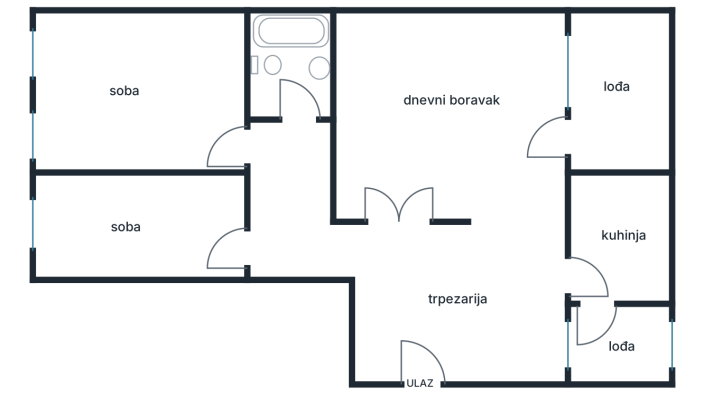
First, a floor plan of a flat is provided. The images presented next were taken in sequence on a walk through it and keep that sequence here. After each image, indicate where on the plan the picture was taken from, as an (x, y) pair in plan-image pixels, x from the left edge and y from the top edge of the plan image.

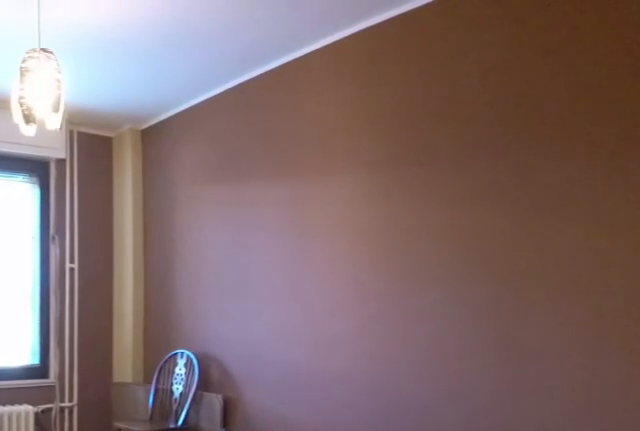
(237, 140)
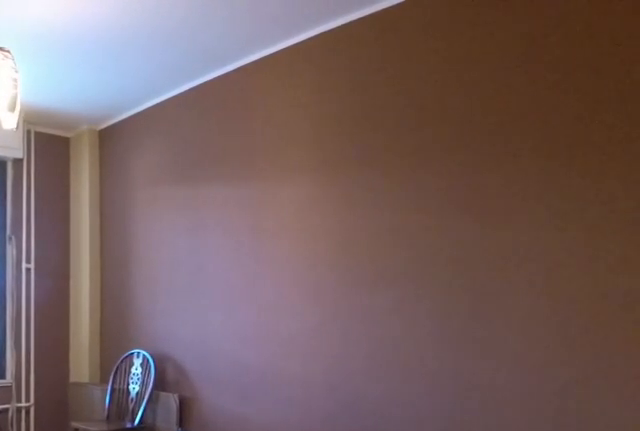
(236, 140)
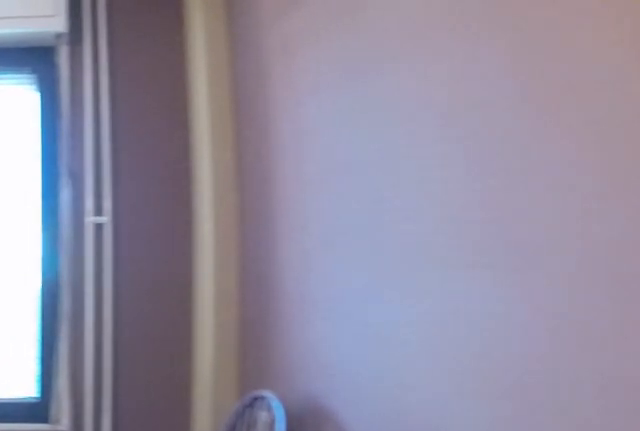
(176, 62)
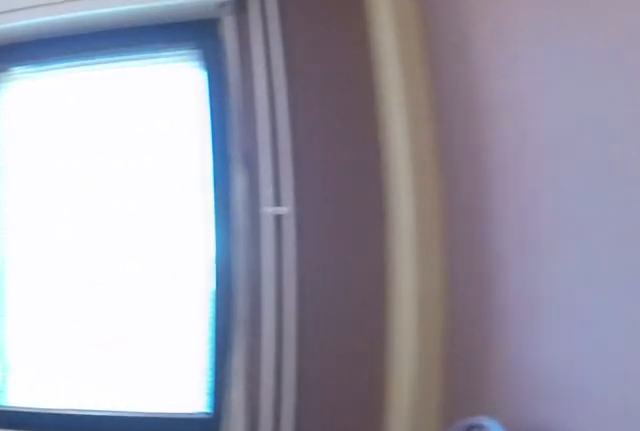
(176, 58)
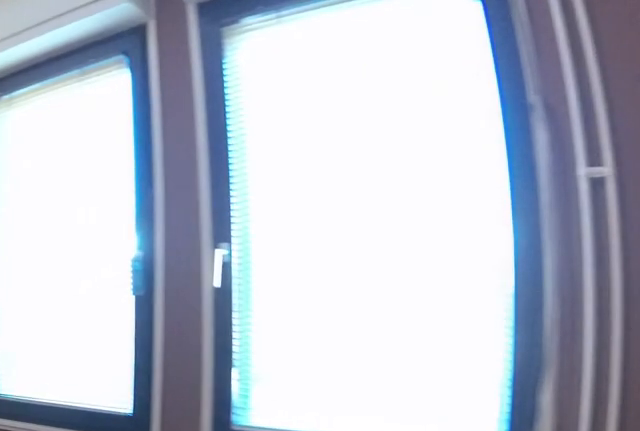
(172, 52)
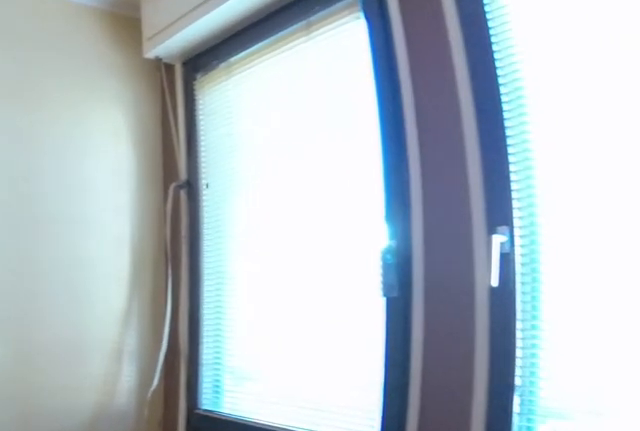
(164, 55)
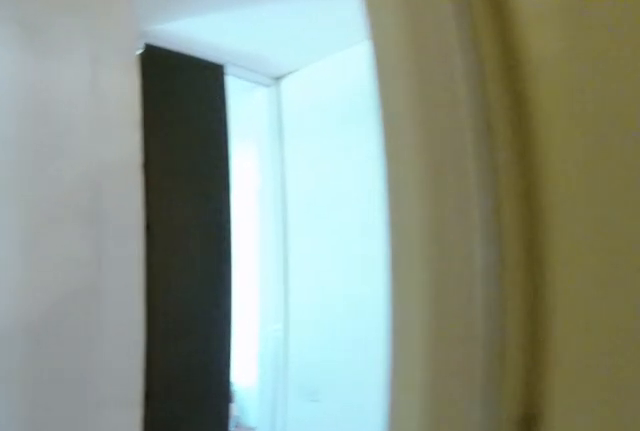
(244, 135)
